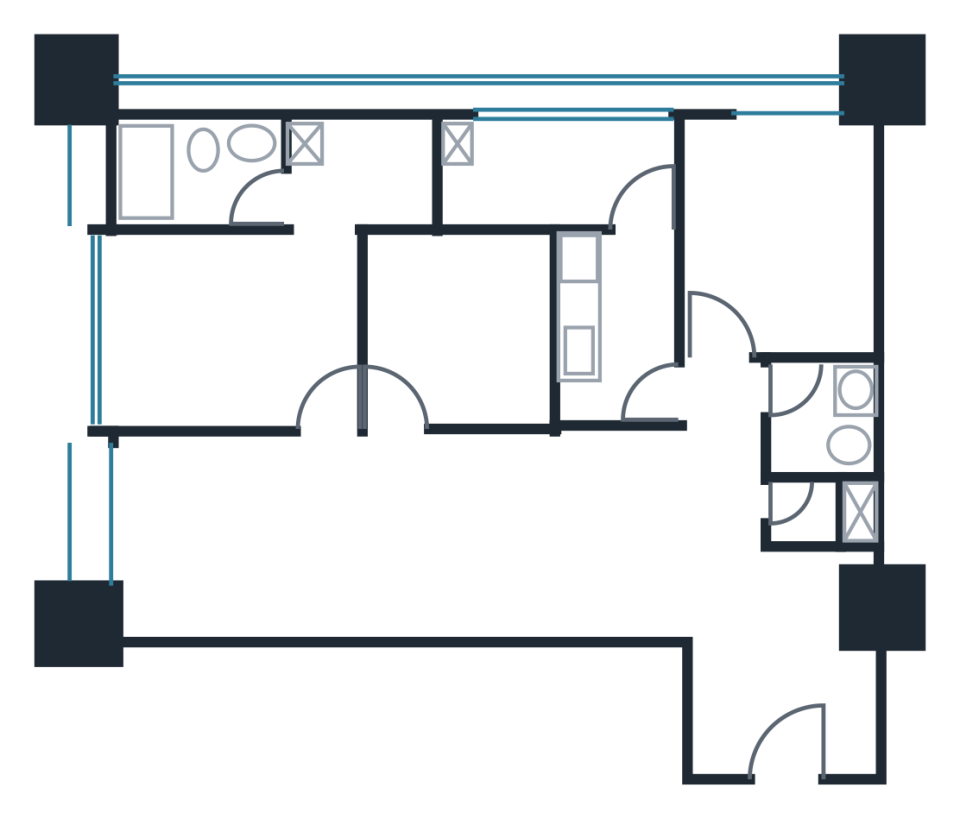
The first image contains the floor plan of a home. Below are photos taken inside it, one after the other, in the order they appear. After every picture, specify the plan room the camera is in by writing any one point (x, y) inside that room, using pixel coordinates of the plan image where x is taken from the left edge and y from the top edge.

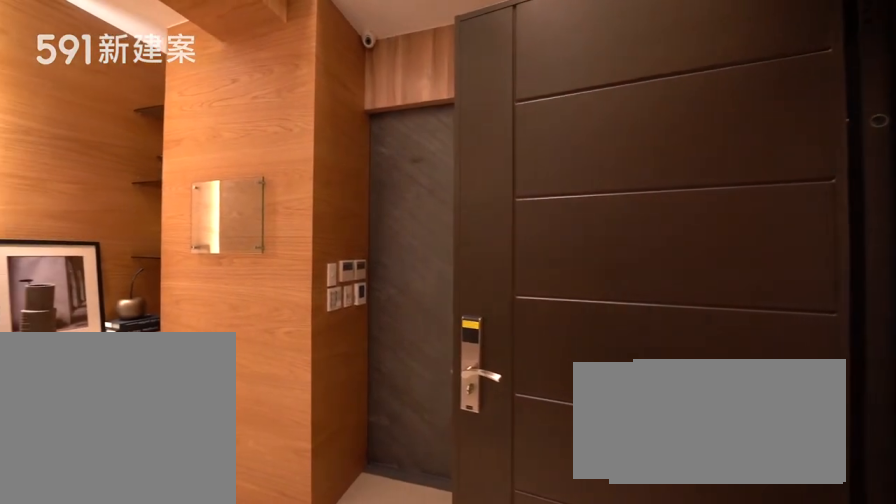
(786, 711)
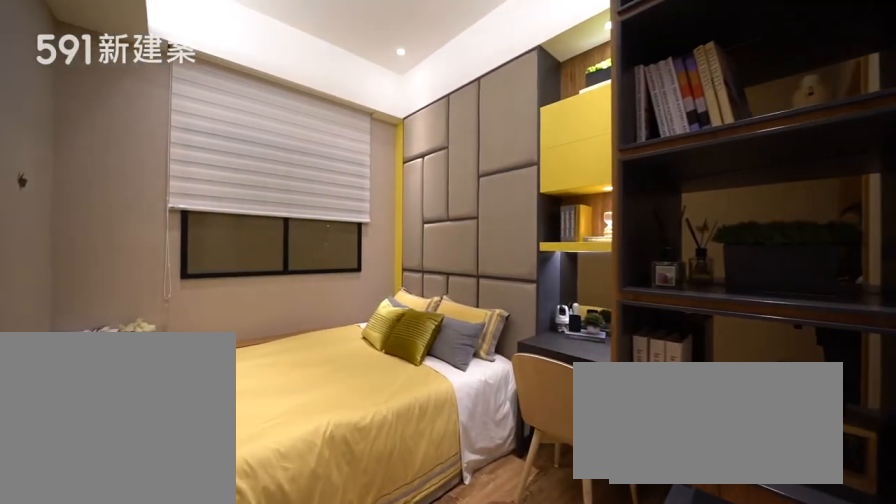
(781, 235)
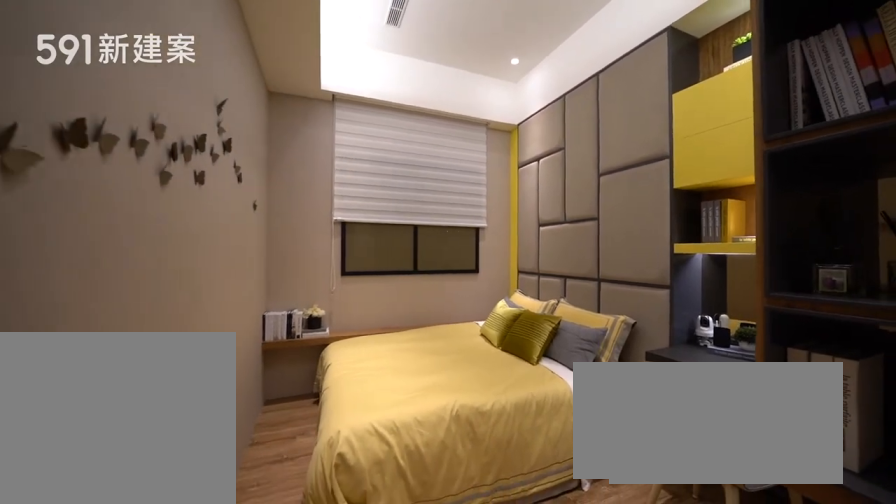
(781, 235)
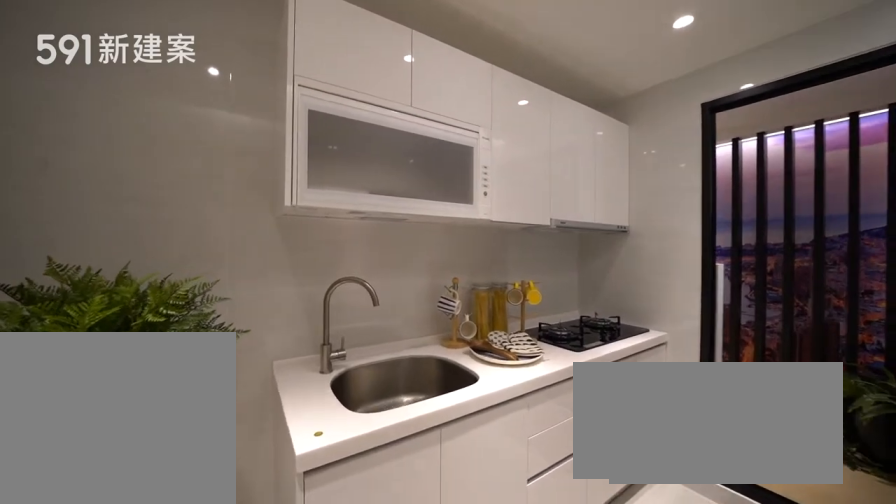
(617, 325)
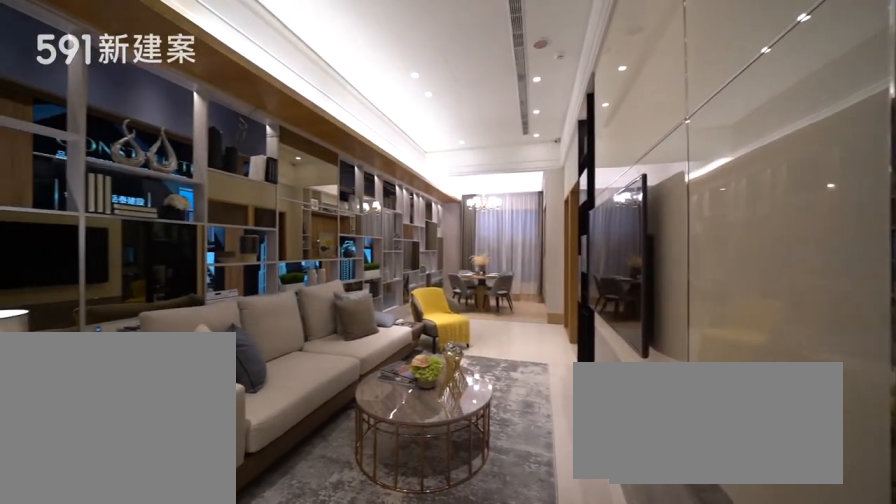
(395, 537)
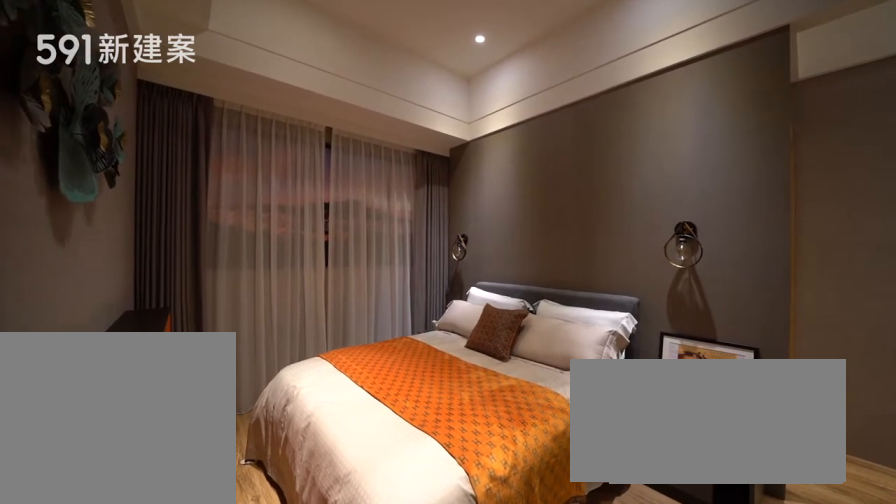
(260, 289)
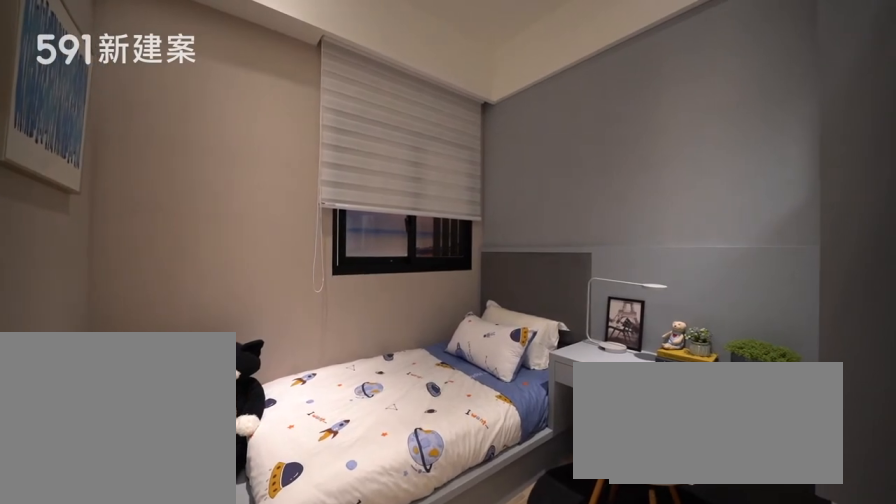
(464, 324)
